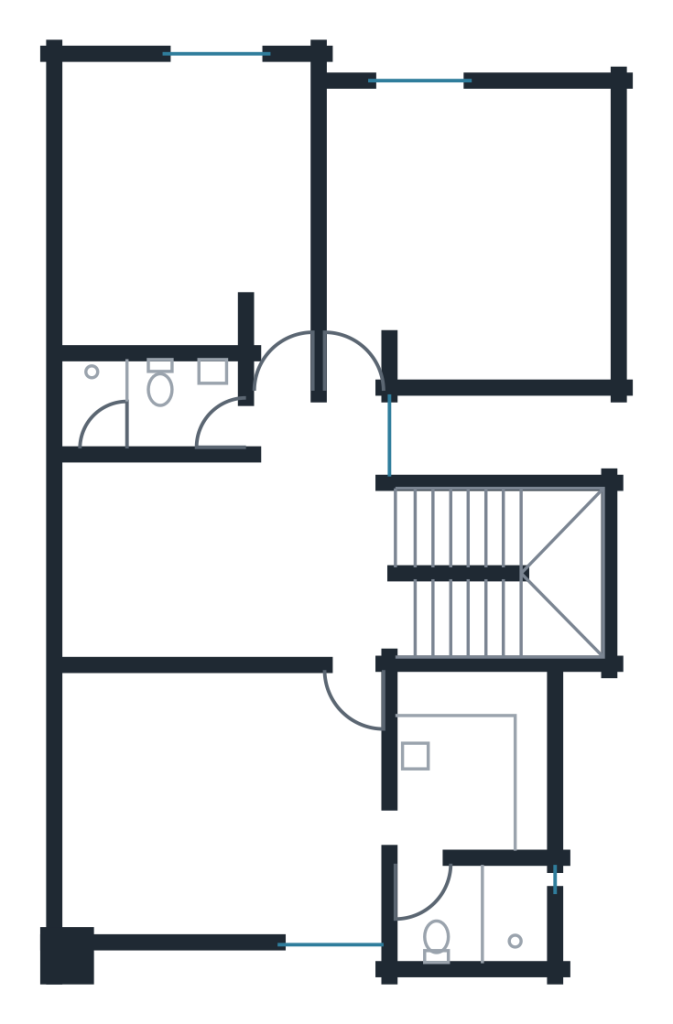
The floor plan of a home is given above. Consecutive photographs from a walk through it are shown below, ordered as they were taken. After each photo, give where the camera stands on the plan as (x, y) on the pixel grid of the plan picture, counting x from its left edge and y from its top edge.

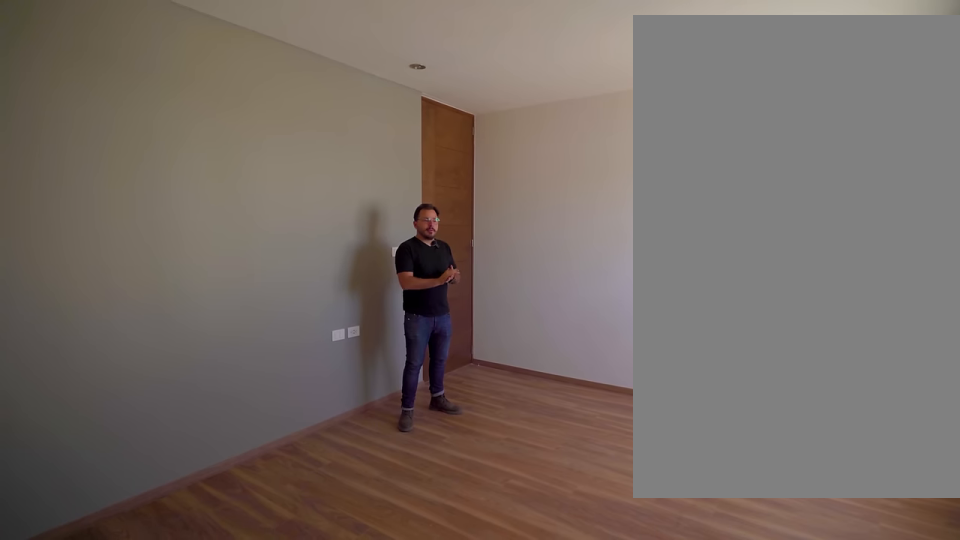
(100, 899)
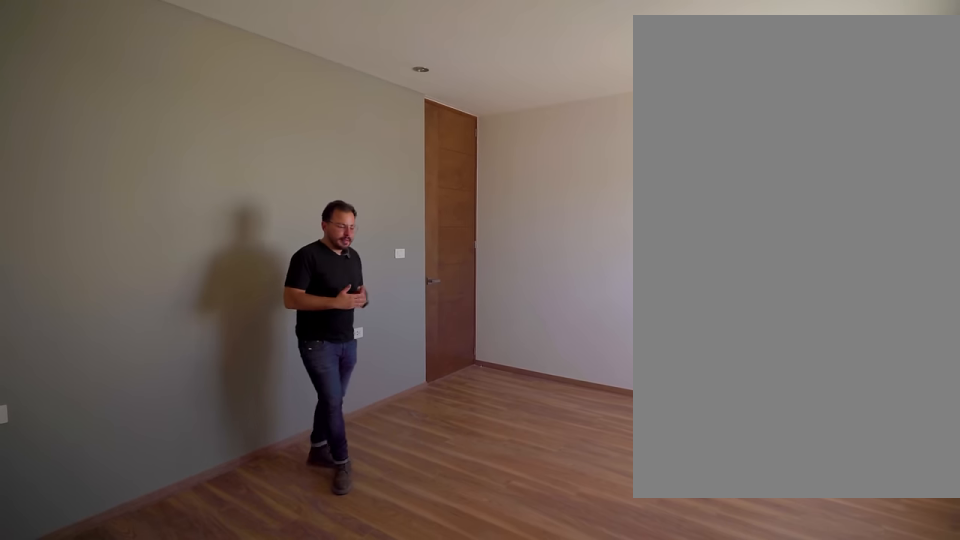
(100, 899)
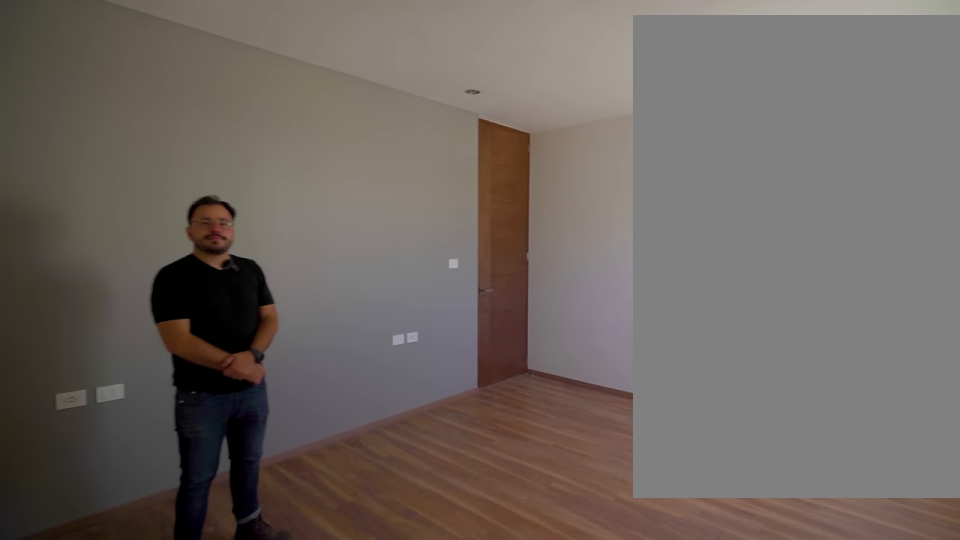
(99, 897)
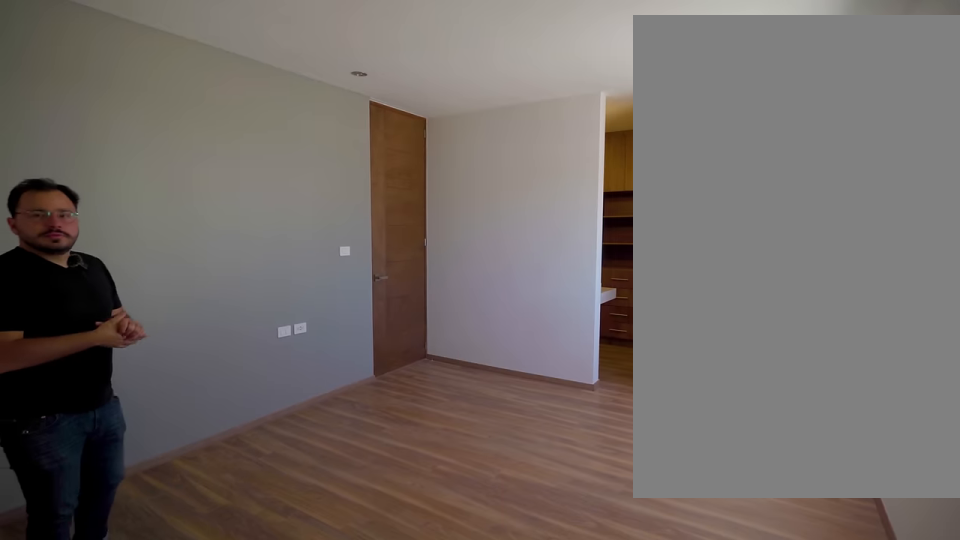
(97, 897)
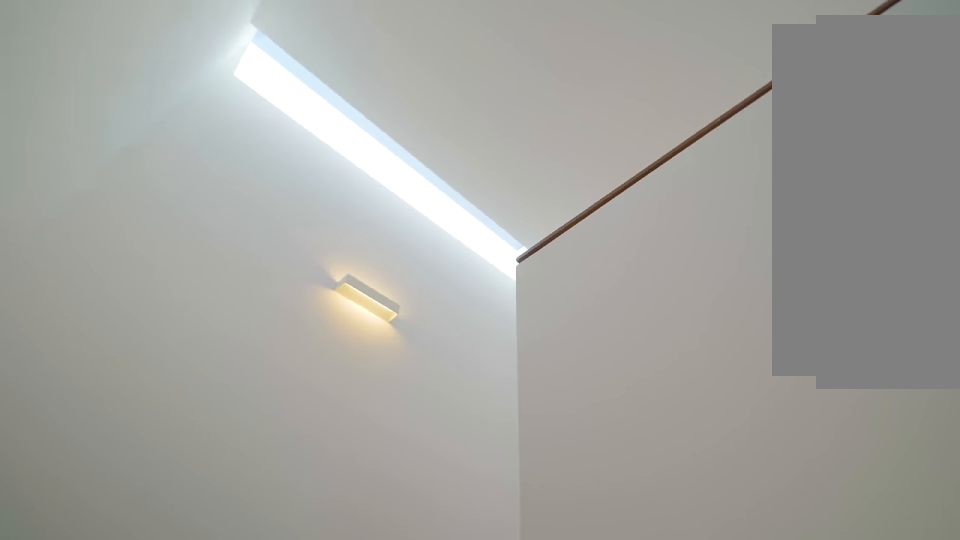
(524, 531)
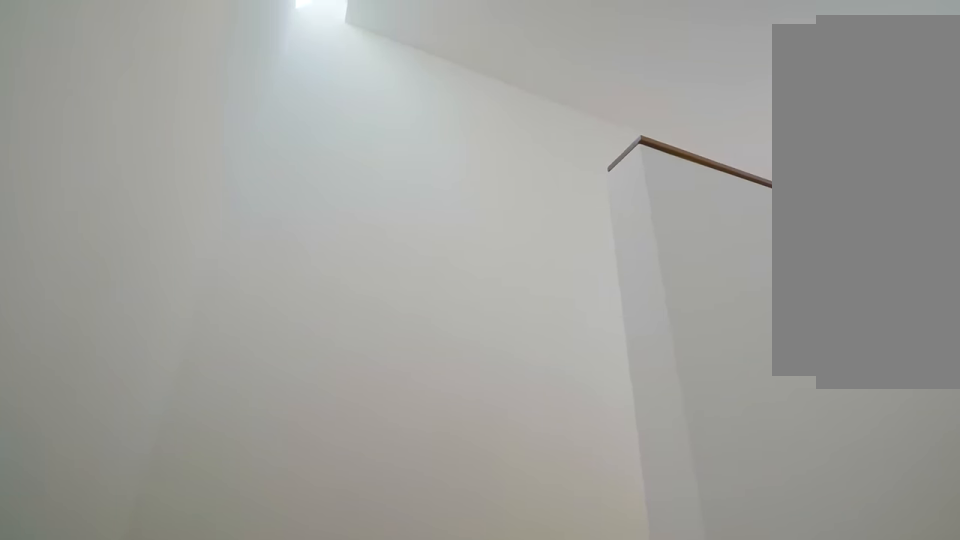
(548, 530)
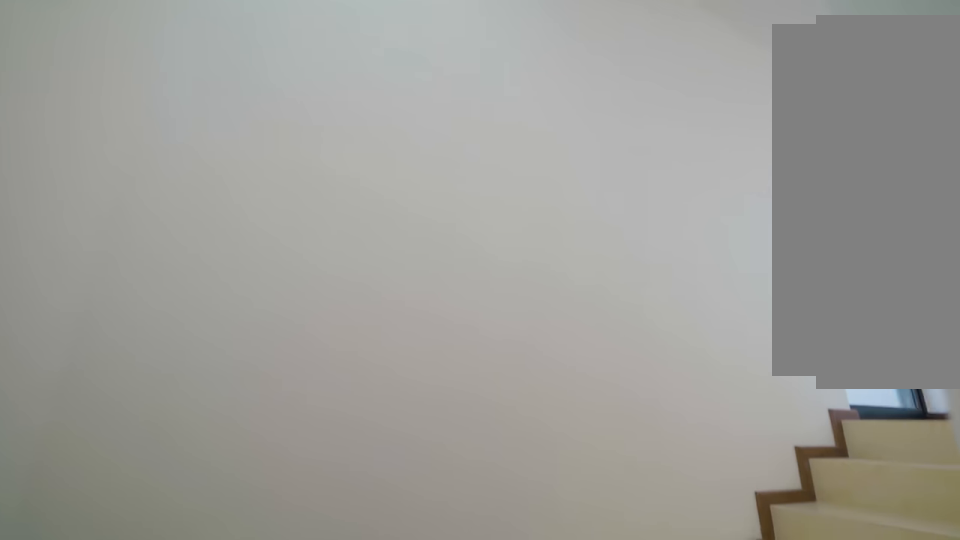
(553, 536)
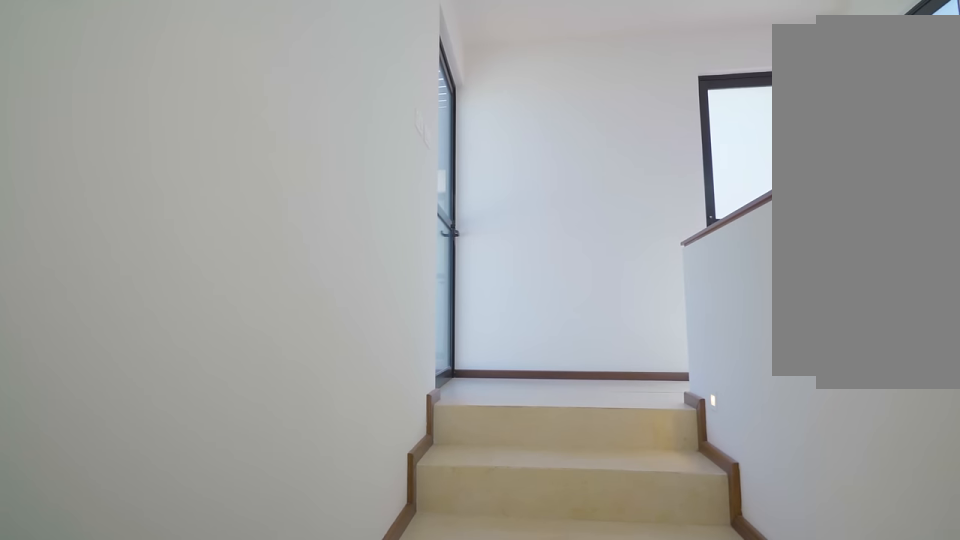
(559, 603)
